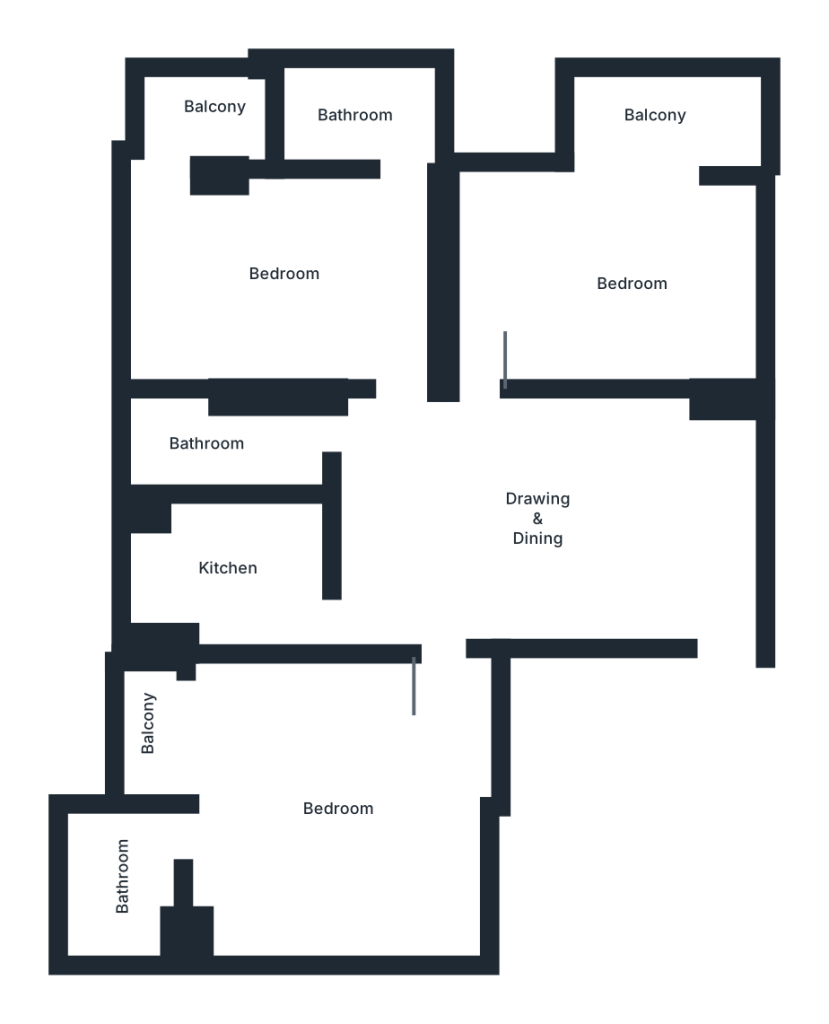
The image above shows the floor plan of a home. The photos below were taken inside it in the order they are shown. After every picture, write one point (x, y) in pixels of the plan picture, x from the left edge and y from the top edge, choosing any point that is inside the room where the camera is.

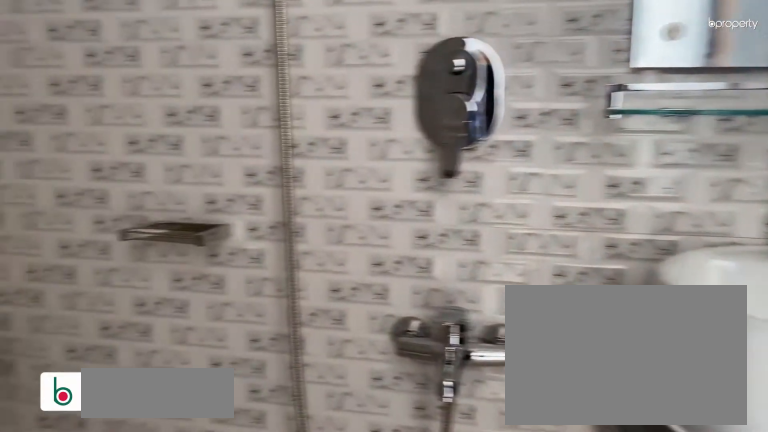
(354, 109)
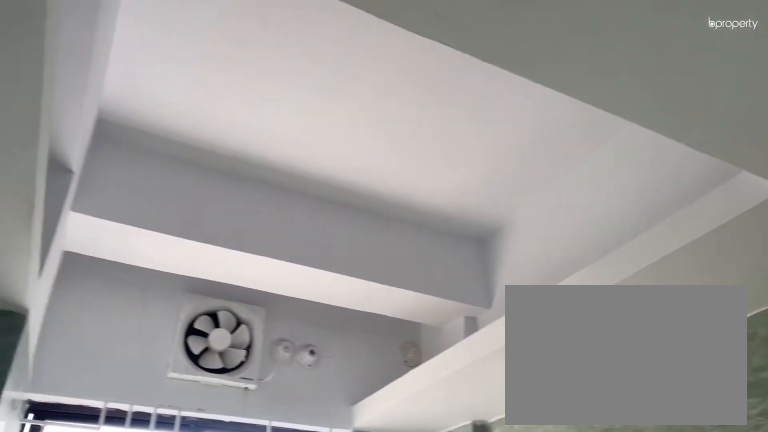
(225, 560)
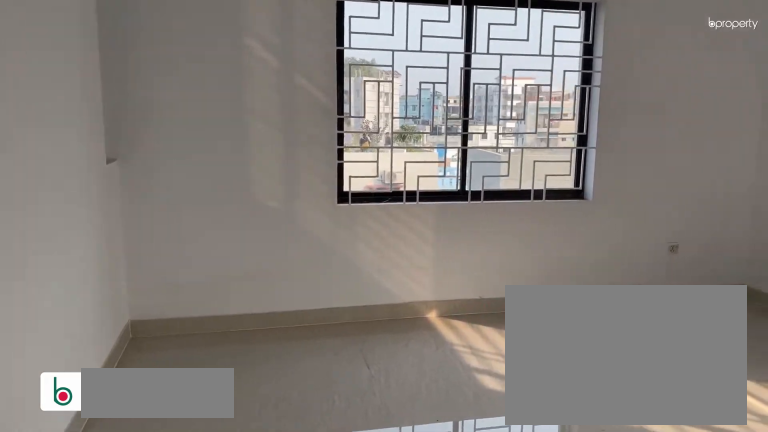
(342, 812)
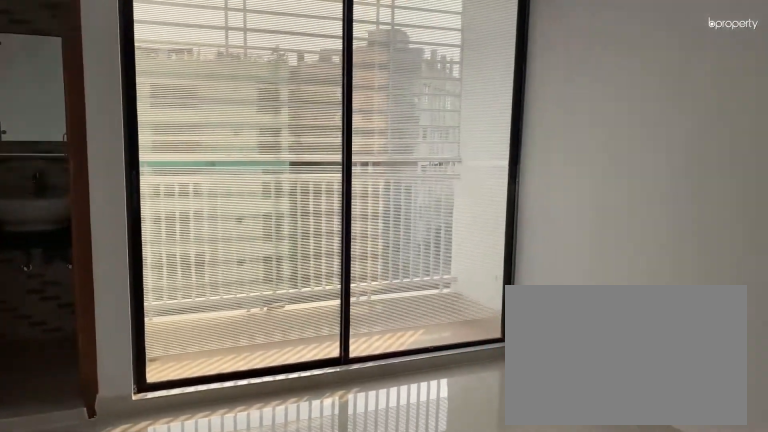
(342, 812)
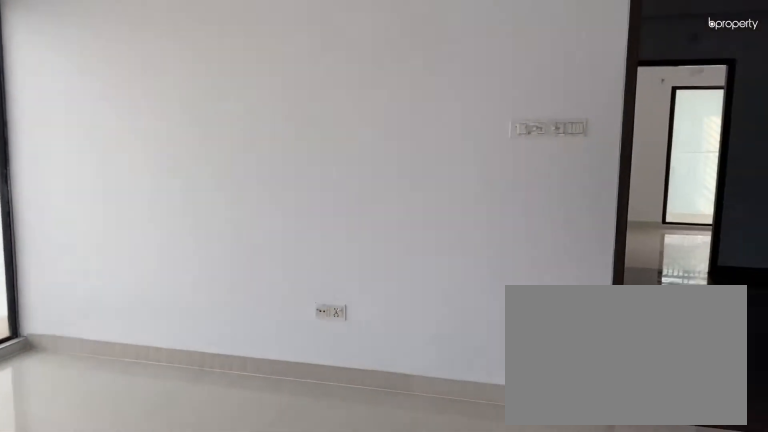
(342, 812)
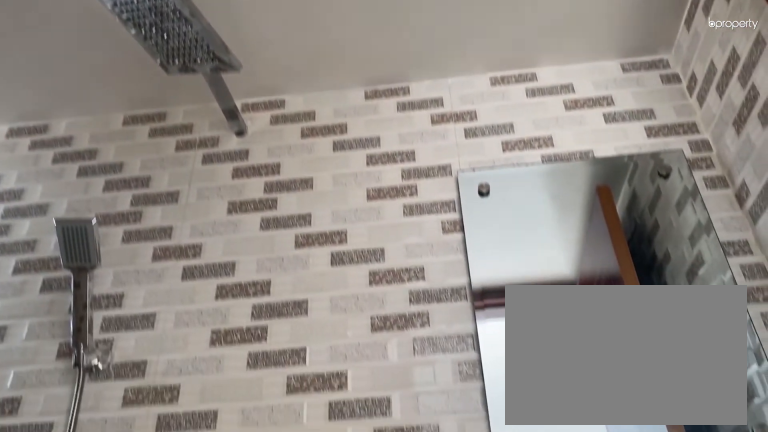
(121, 863)
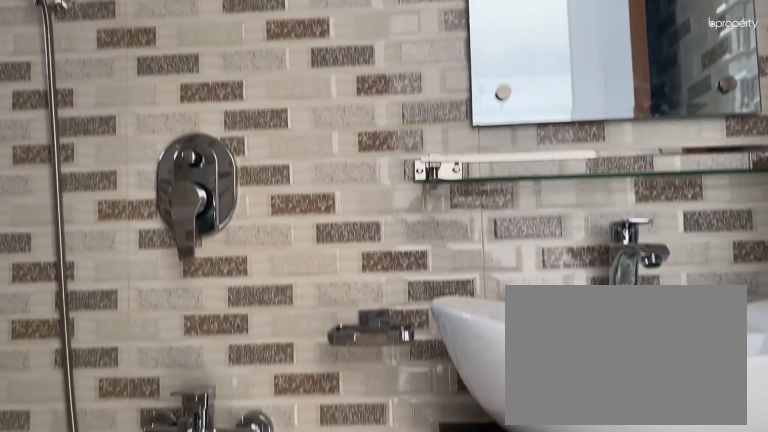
(121, 863)
